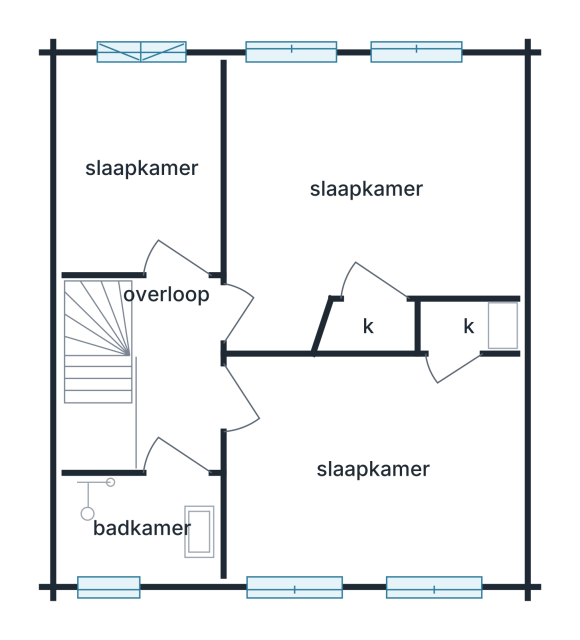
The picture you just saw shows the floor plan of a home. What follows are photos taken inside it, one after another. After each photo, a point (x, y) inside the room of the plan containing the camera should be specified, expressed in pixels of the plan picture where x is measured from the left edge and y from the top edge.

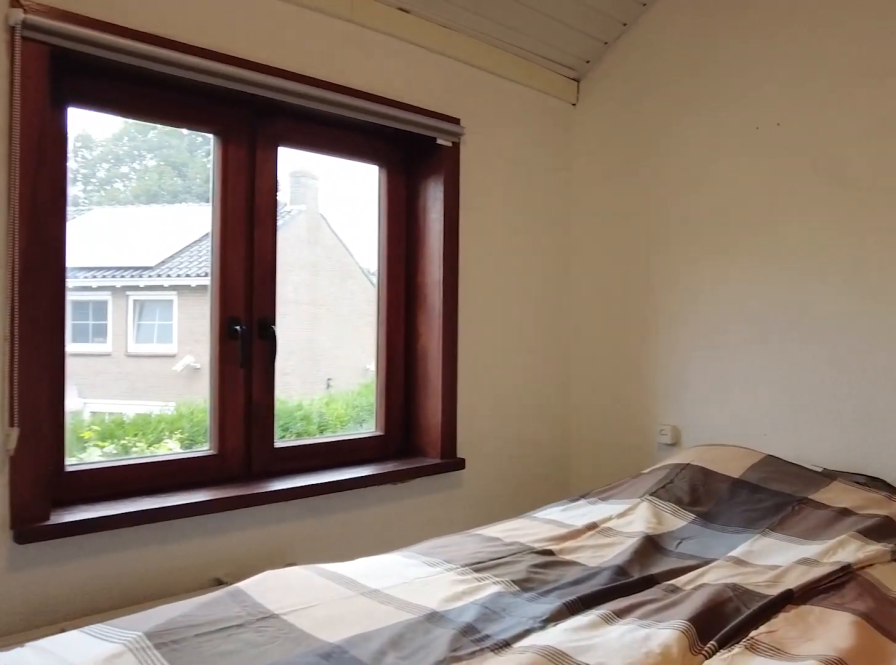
(365, 187)
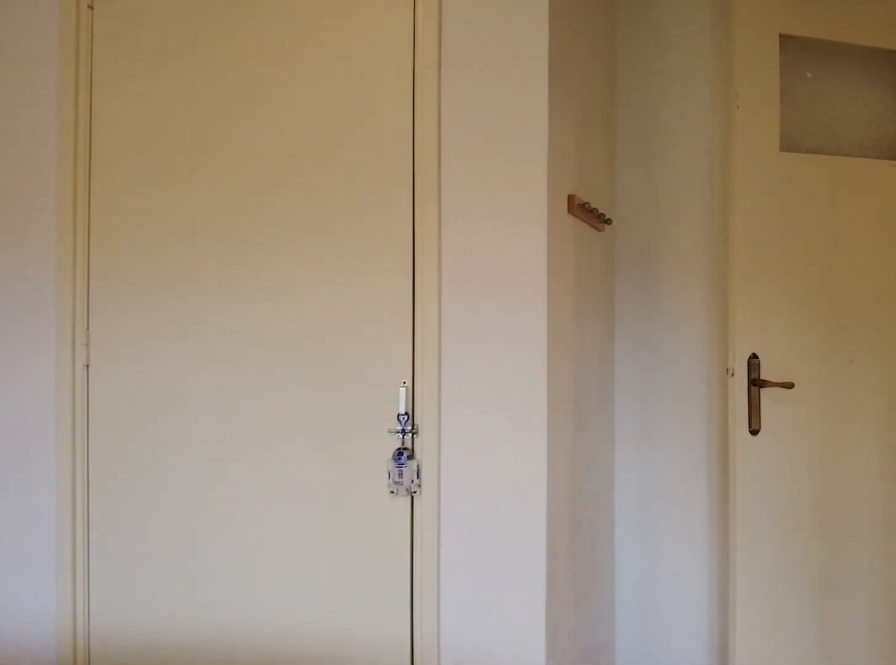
(365, 187)
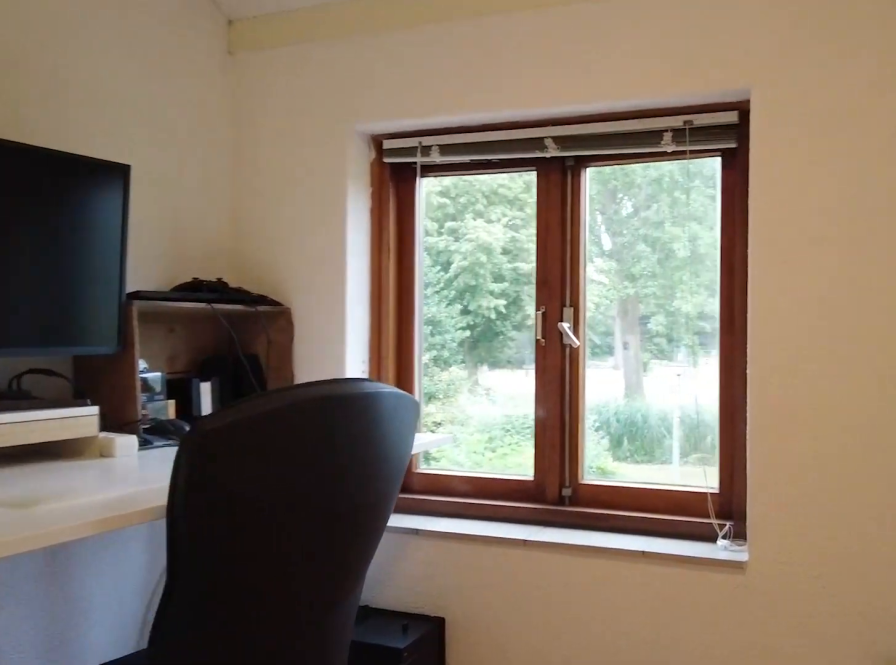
(372, 466)
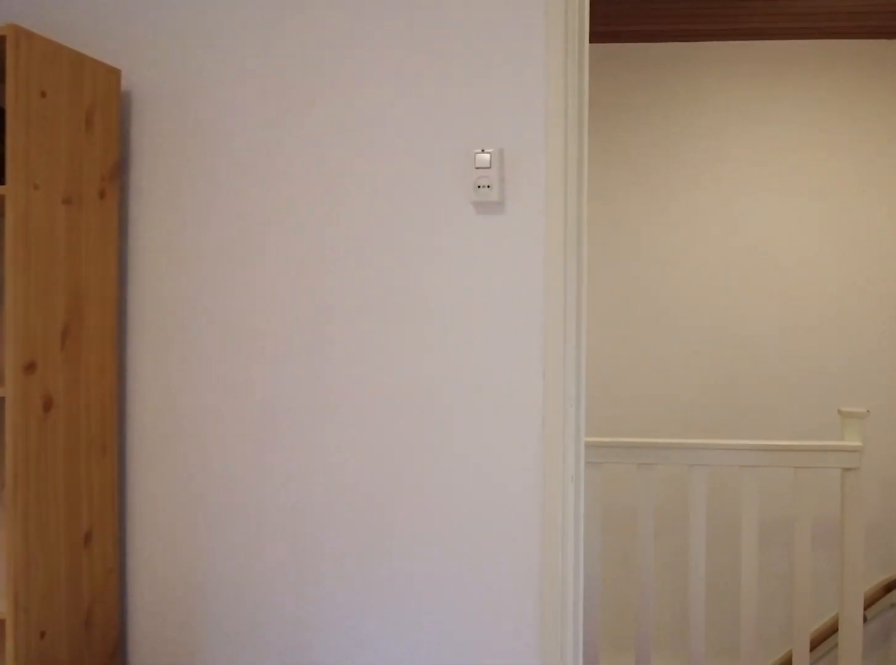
(372, 466)
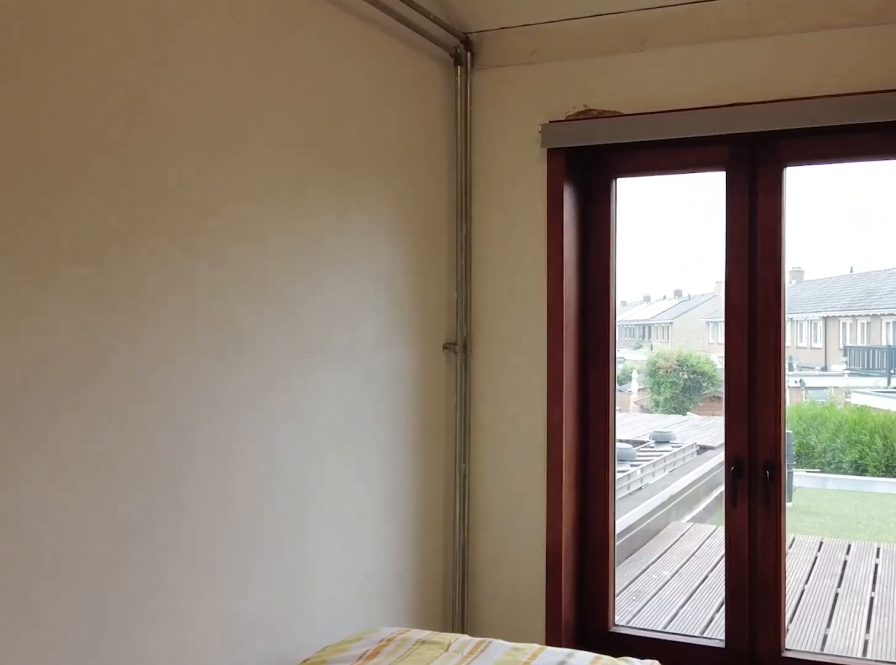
(141, 166)
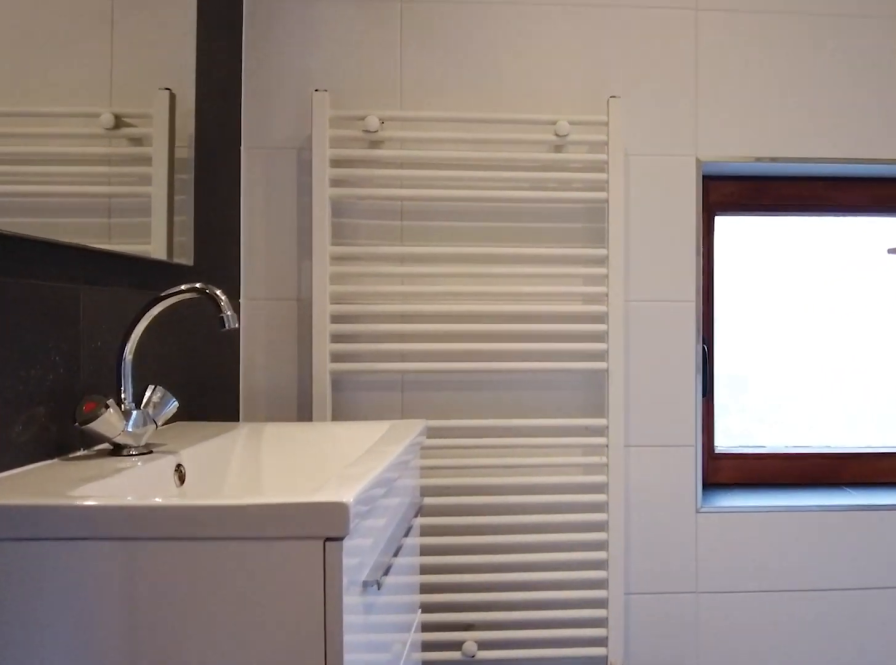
(143, 525)
